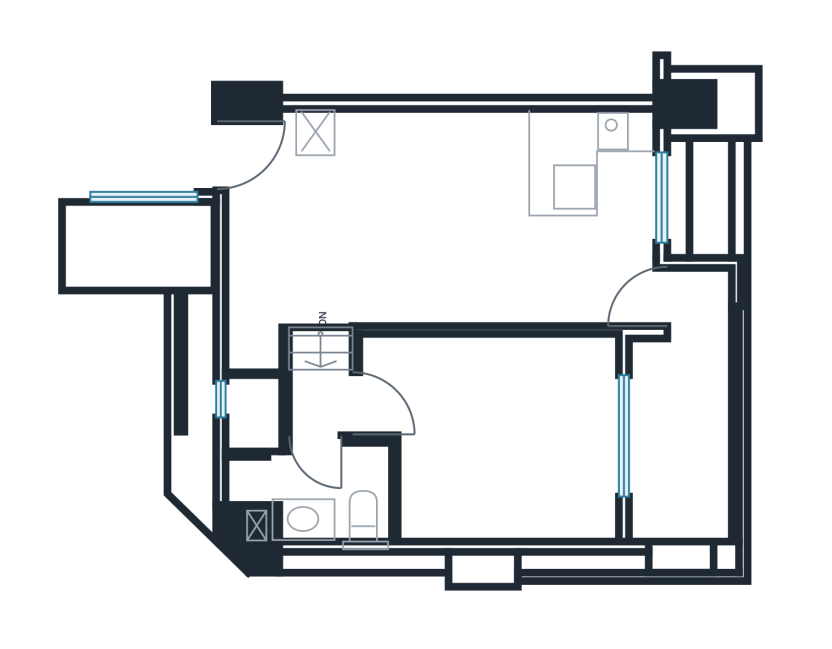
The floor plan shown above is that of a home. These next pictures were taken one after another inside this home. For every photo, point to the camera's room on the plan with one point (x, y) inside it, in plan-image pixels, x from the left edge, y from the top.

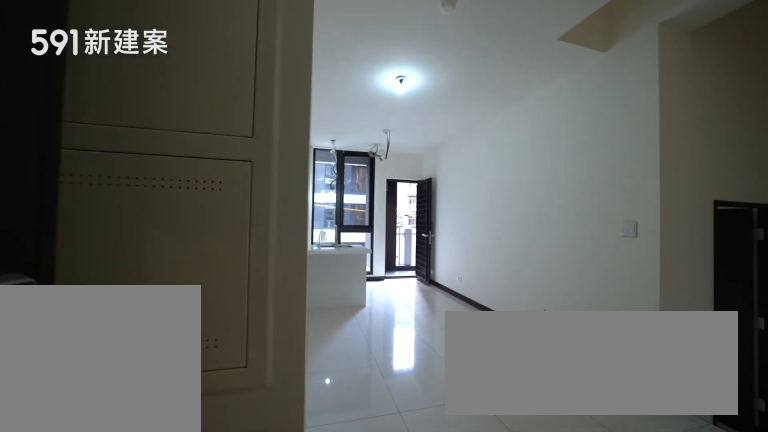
(256, 160)
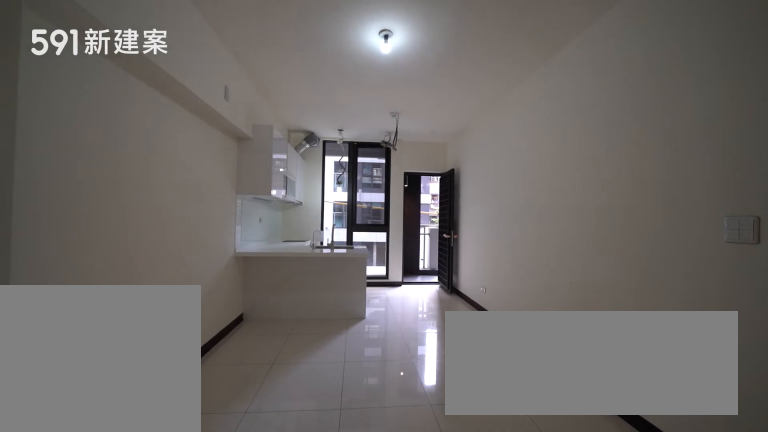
(381, 231)
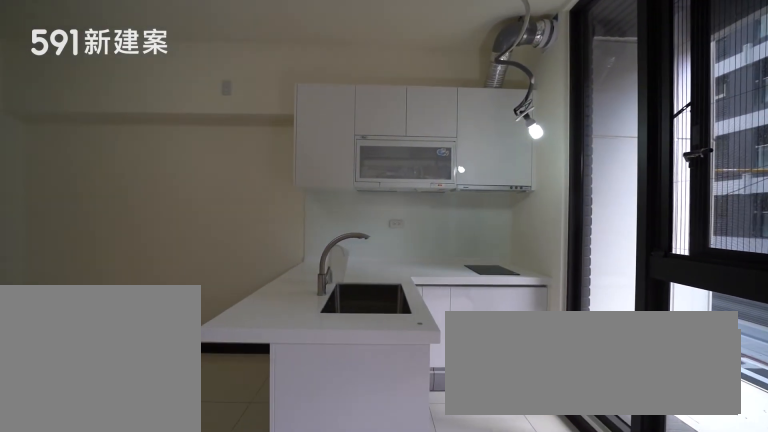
(585, 187)
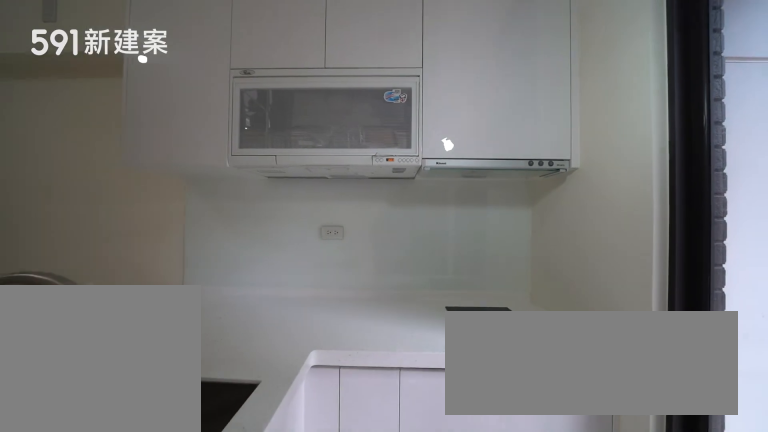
(585, 187)
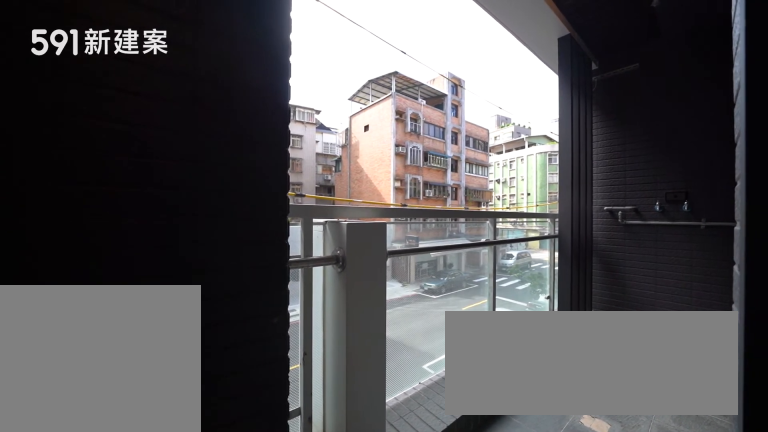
(683, 418)
